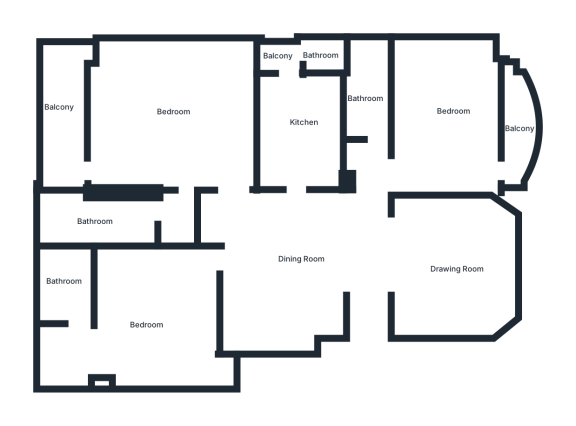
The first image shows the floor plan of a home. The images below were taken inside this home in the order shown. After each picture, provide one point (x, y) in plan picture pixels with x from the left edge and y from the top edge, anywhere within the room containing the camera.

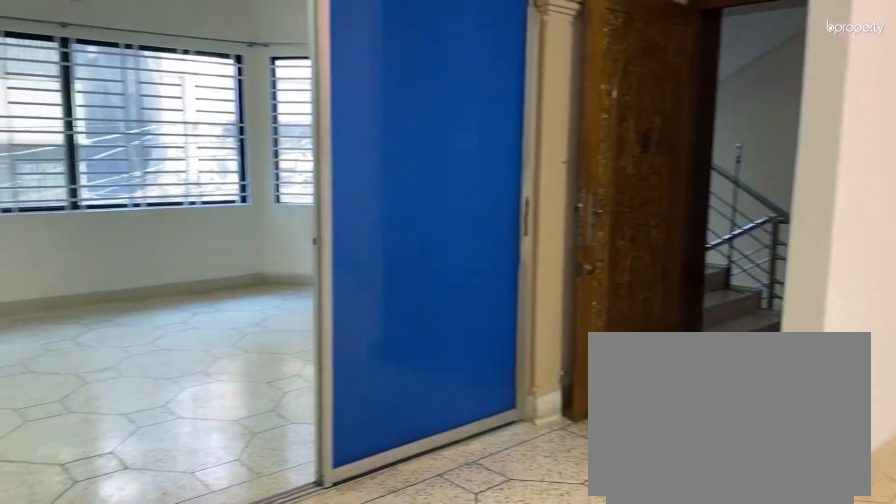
(285, 263)
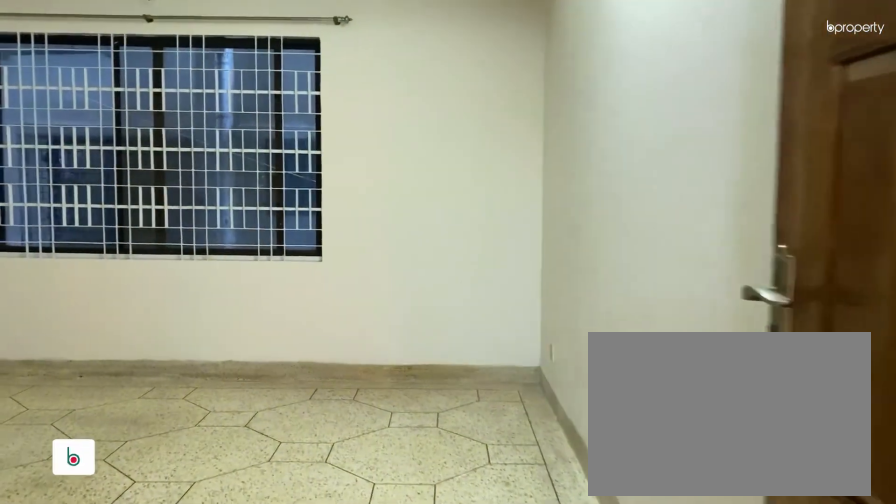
(173, 113)
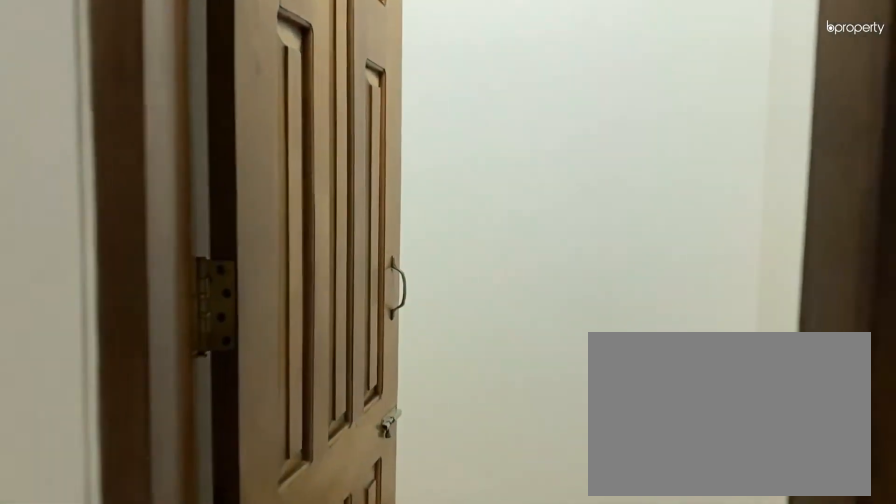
(171, 216)
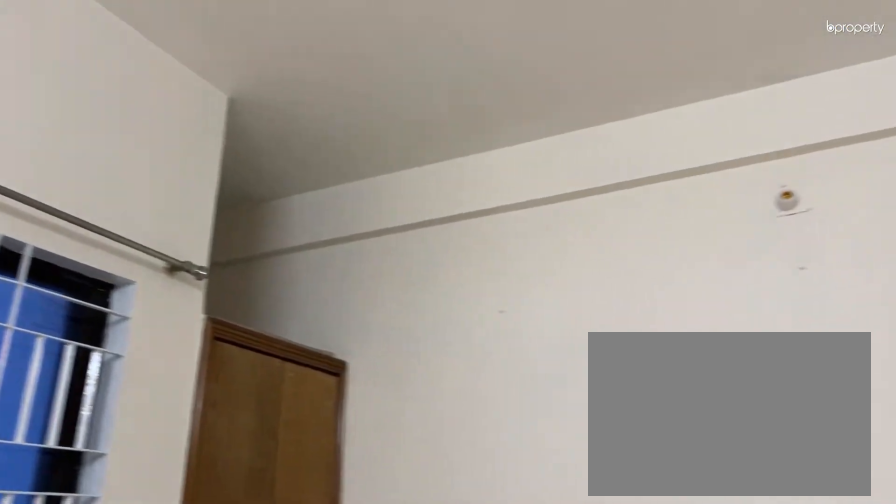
(156, 327)
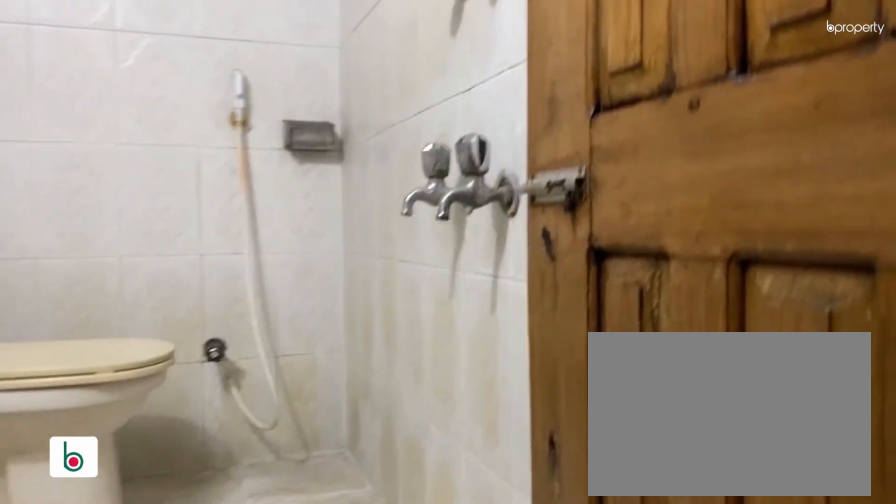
(64, 285)
